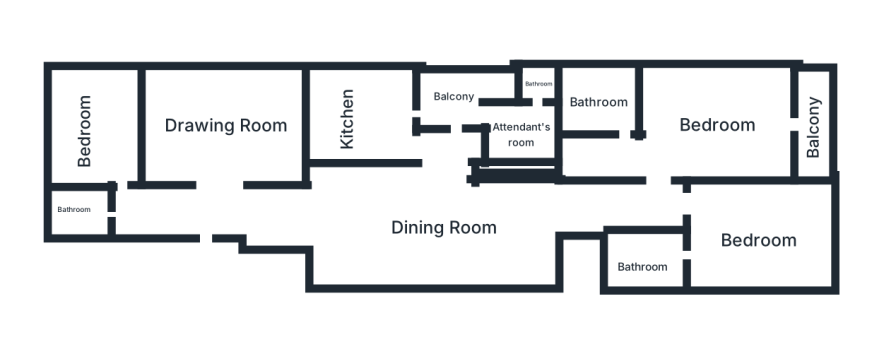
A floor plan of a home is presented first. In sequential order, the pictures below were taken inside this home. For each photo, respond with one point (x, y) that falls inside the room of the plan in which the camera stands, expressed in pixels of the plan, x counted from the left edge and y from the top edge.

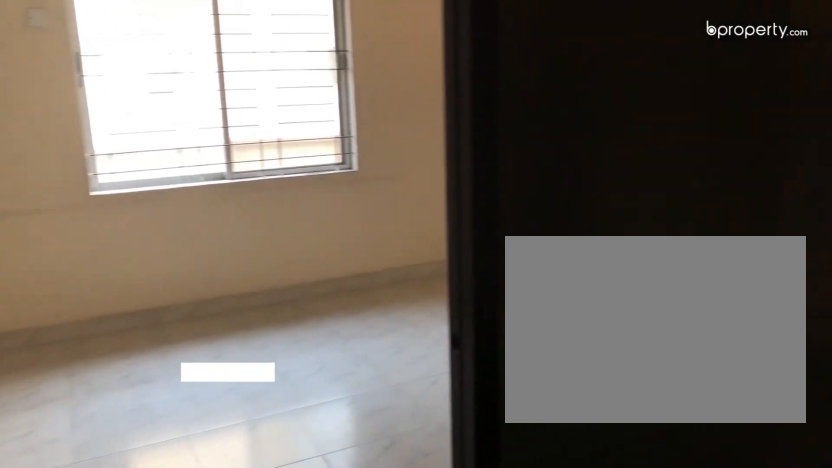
(211, 199)
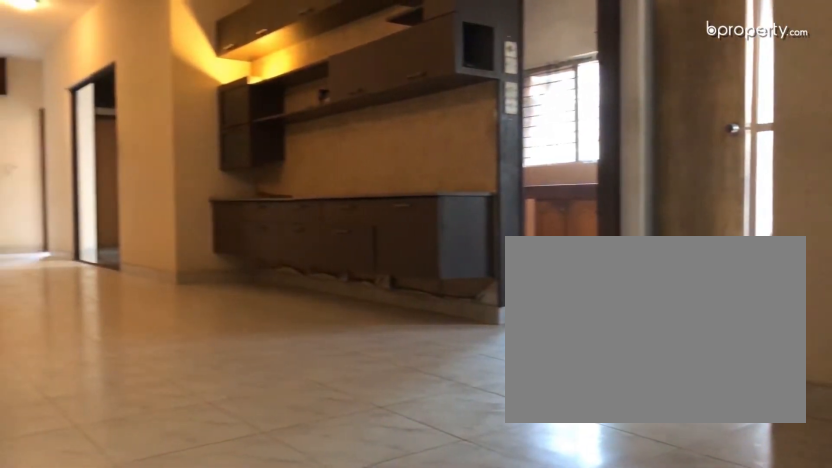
(374, 220)
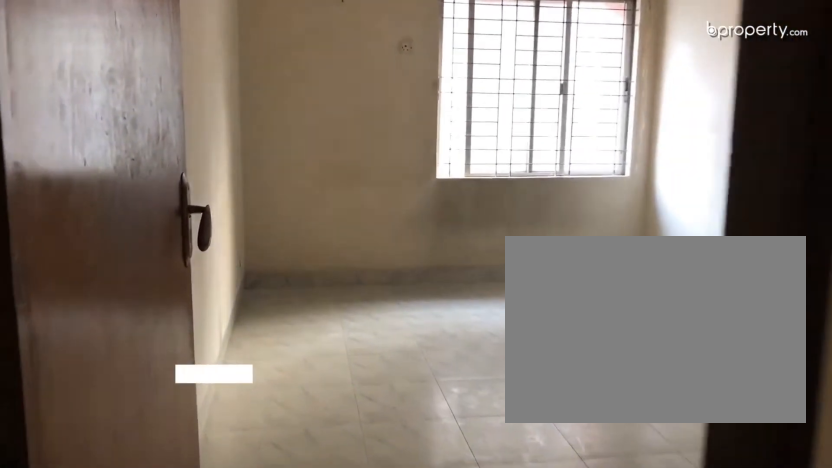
(755, 211)
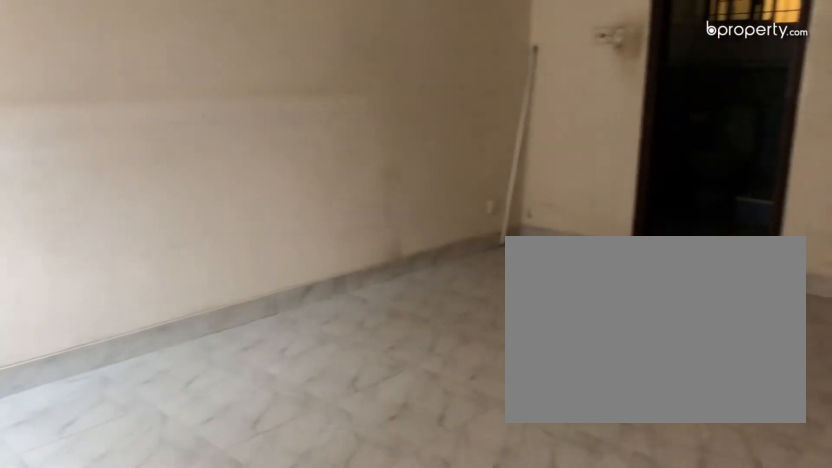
(755, 212)
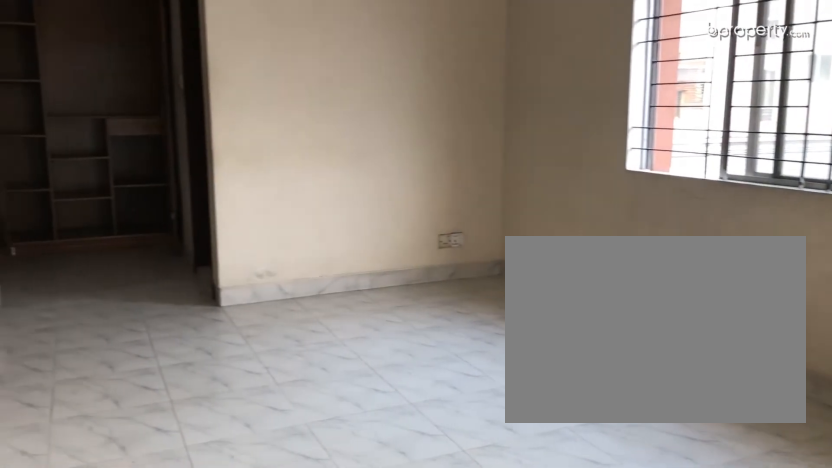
(713, 107)
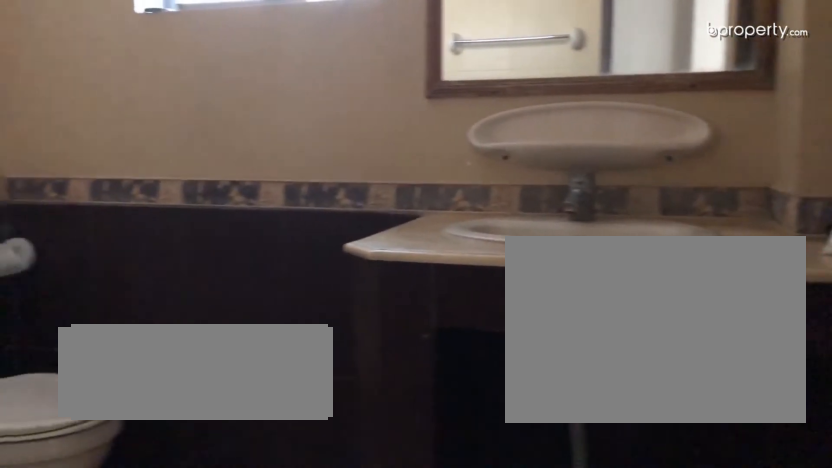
(604, 107)
